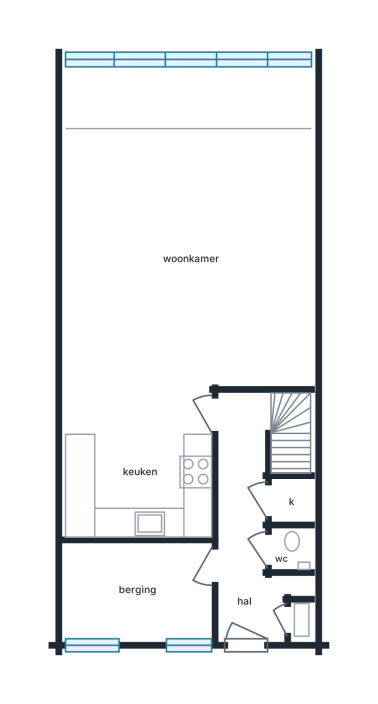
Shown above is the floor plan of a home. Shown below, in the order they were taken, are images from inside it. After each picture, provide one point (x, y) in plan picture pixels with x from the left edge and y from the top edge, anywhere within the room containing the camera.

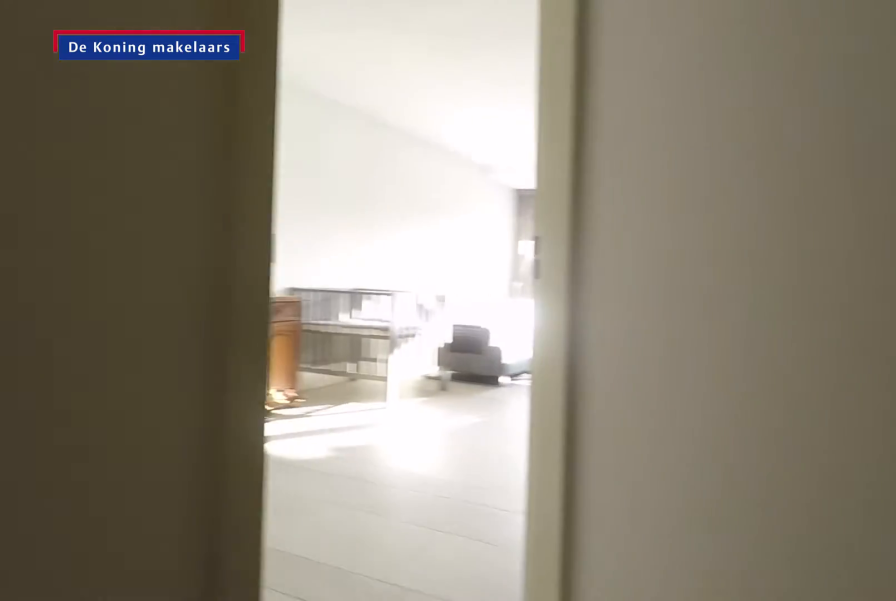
(247, 527)
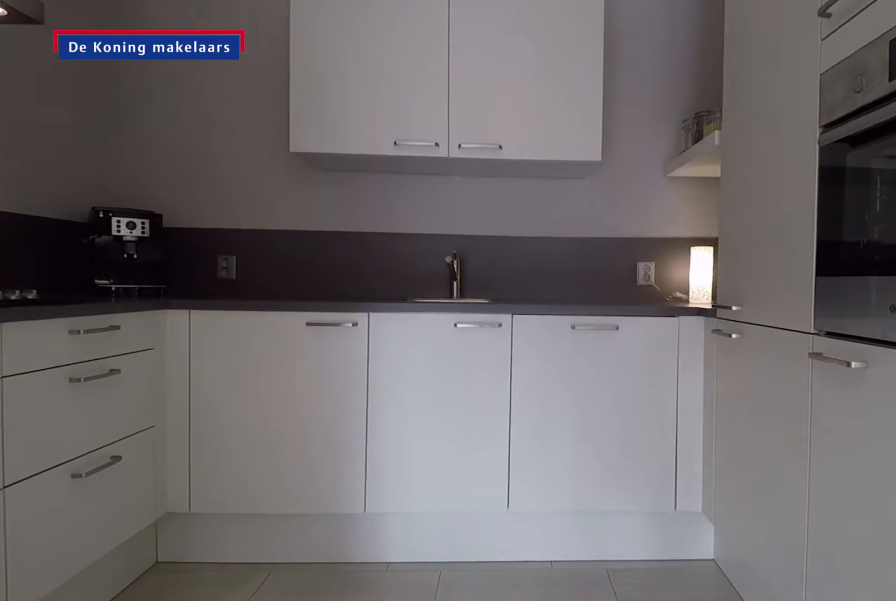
(138, 464)
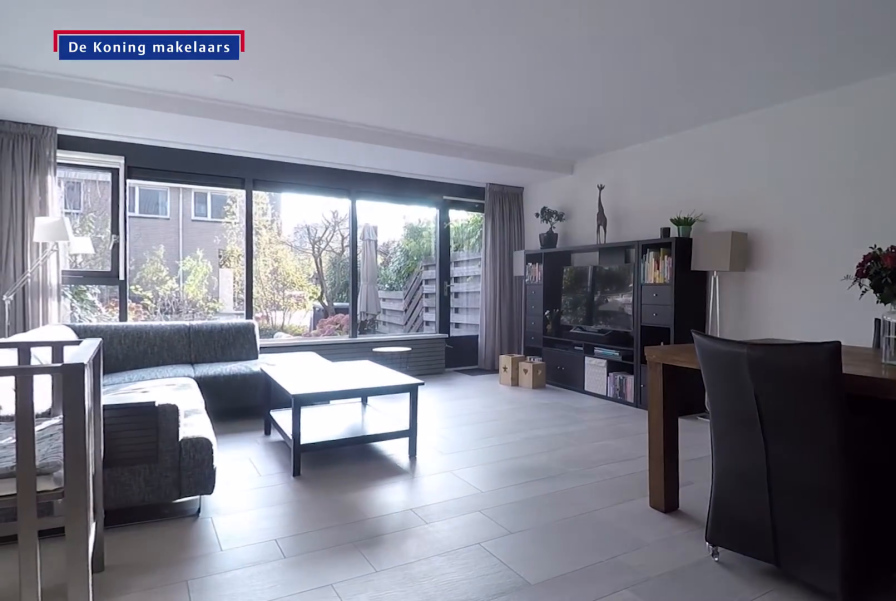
(208, 192)
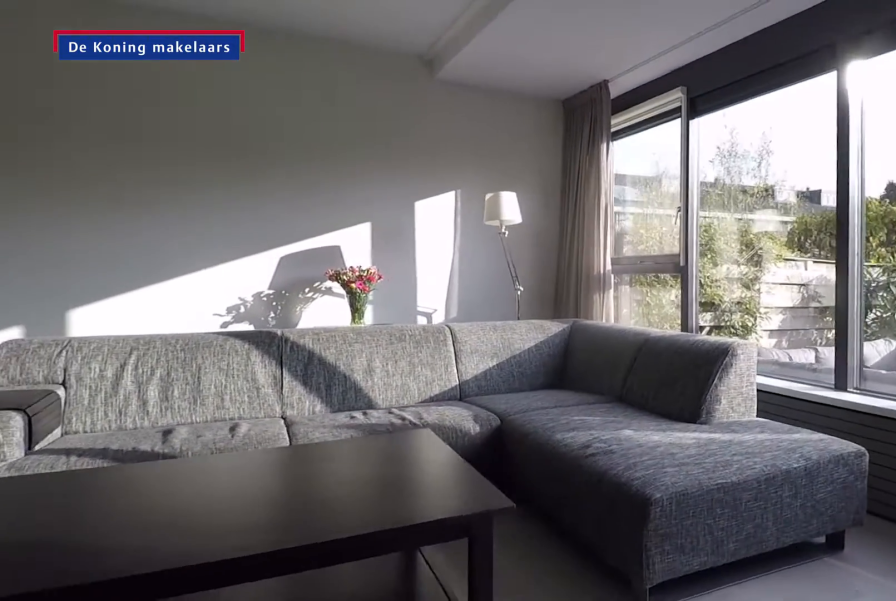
(208, 192)
